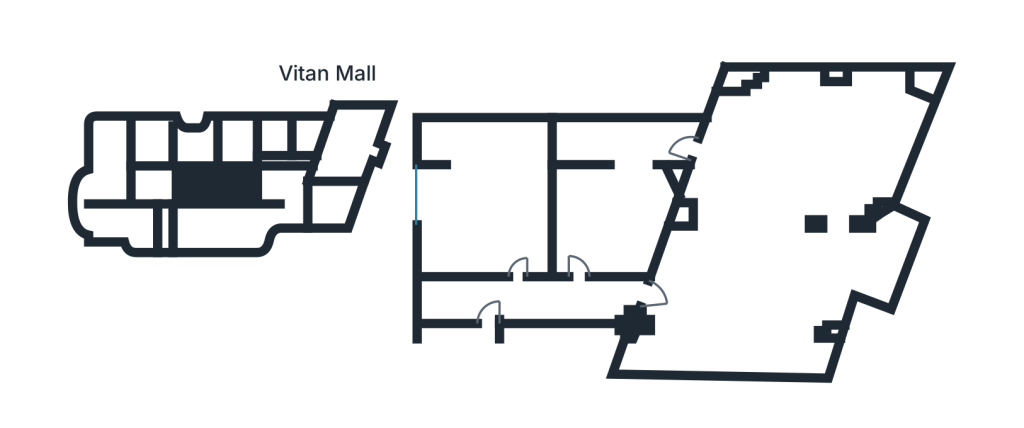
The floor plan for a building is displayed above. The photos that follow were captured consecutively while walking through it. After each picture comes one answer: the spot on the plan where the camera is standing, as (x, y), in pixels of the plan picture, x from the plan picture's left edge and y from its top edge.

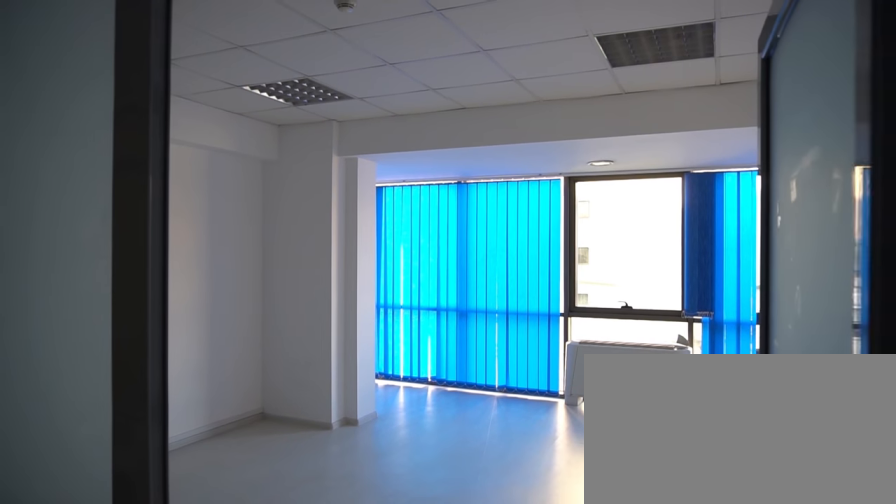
(527, 303)
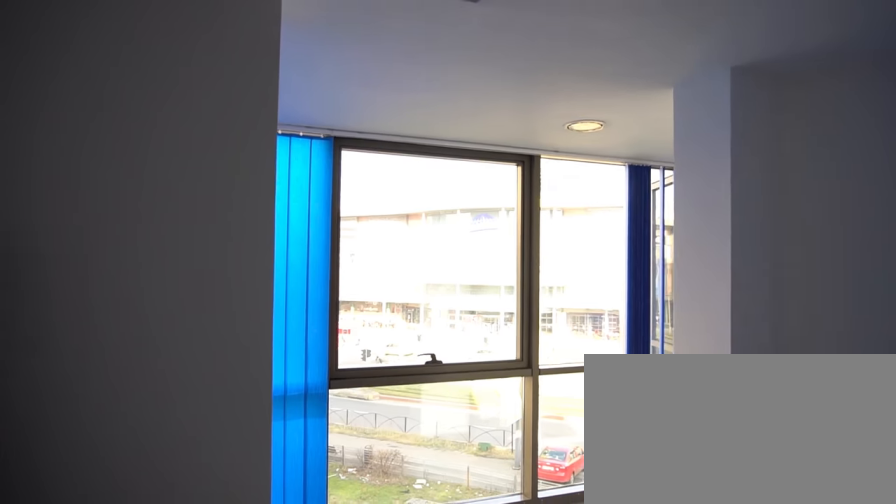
(607, 255)
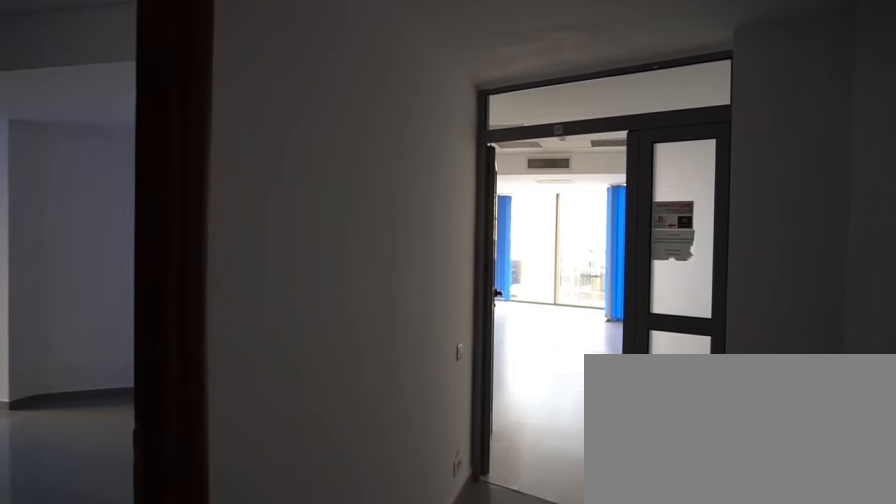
(576, 318)
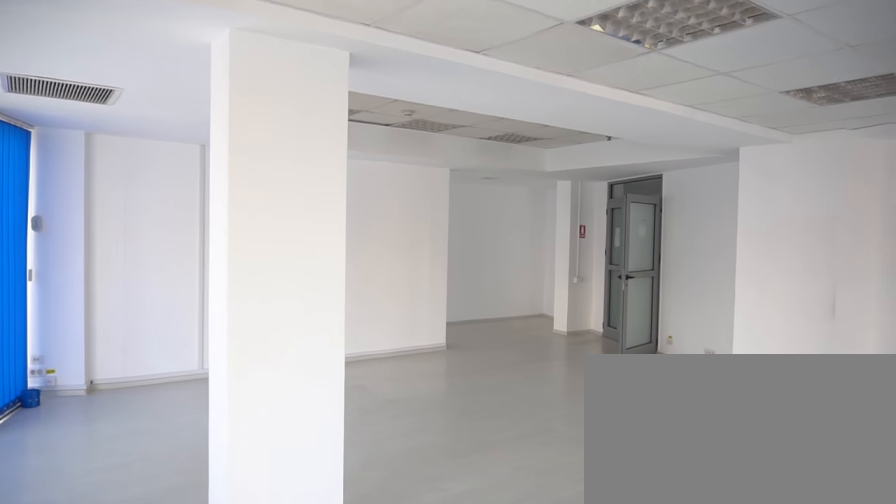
(869, 152)
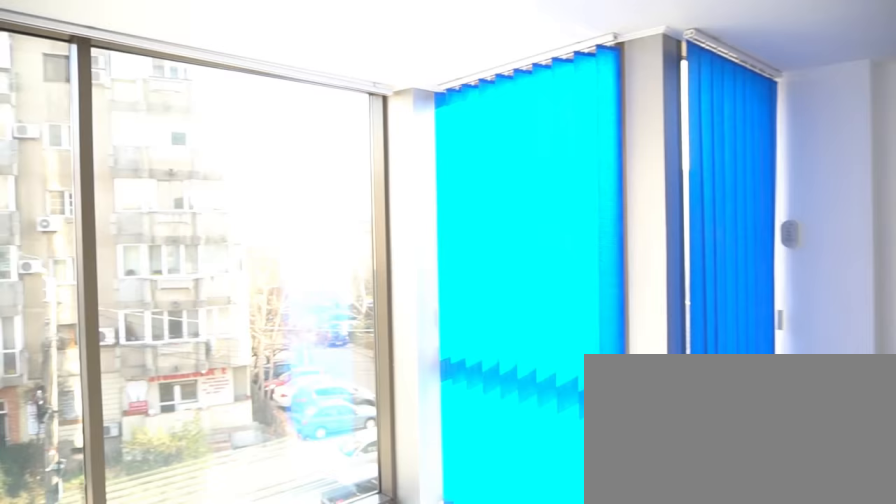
(866, 200)
